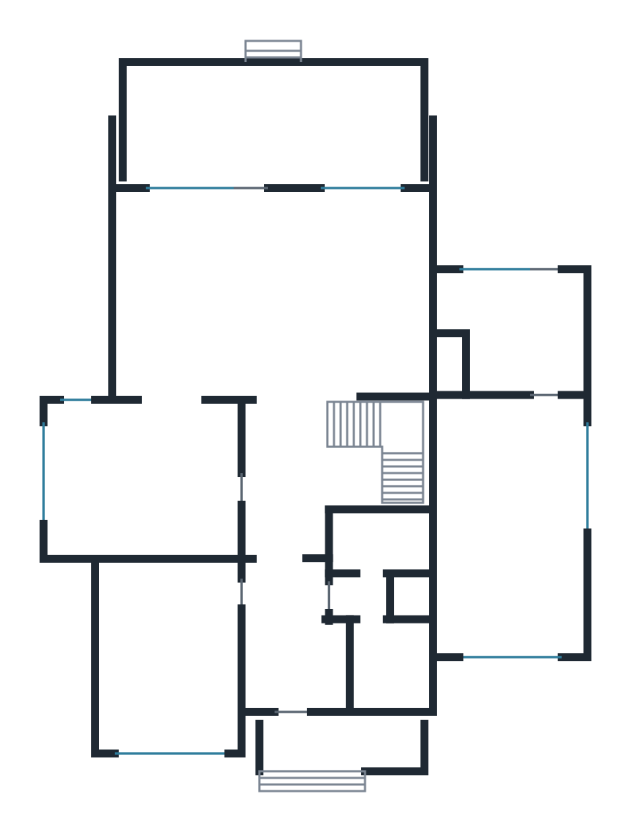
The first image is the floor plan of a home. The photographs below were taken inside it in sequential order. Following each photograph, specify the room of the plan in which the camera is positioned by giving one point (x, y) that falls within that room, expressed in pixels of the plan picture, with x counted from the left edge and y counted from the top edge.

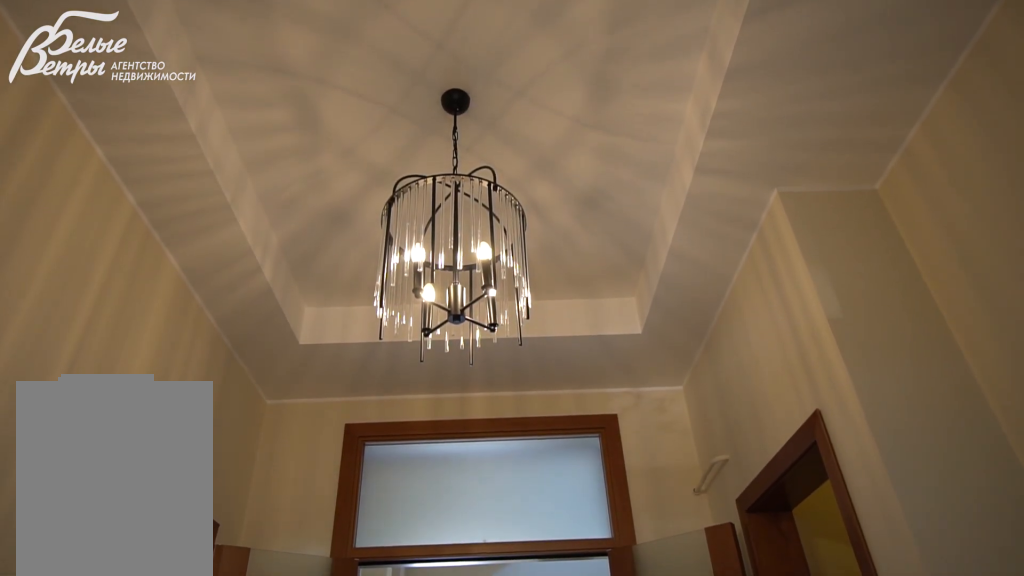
(290, 632)
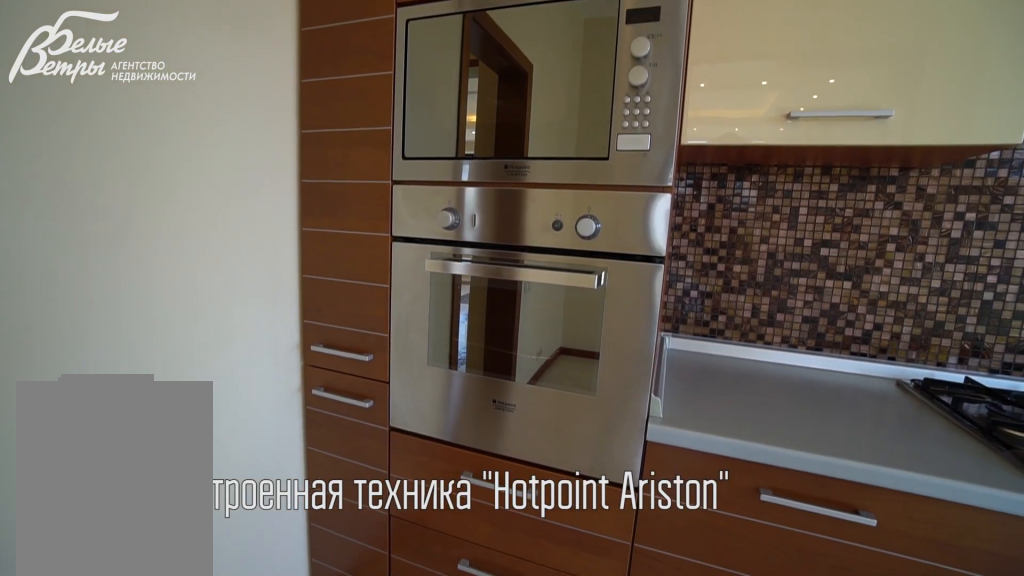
(147, 477)
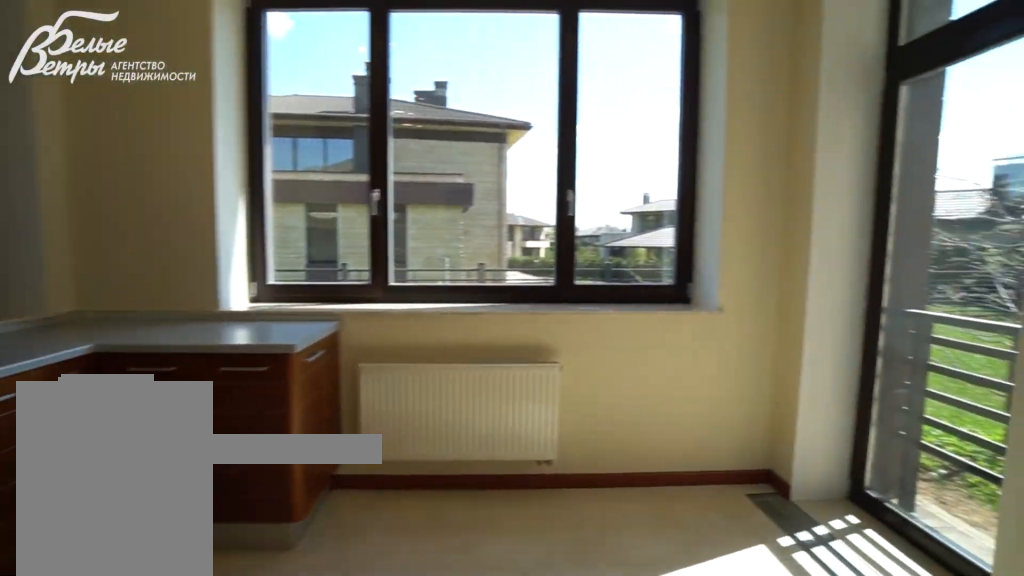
(146, 478)
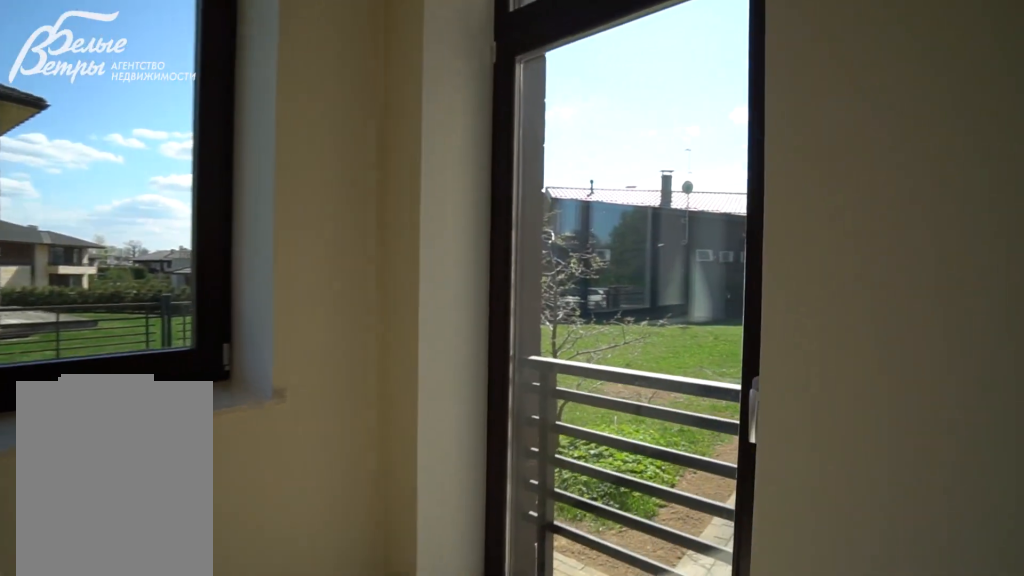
(146, 478)
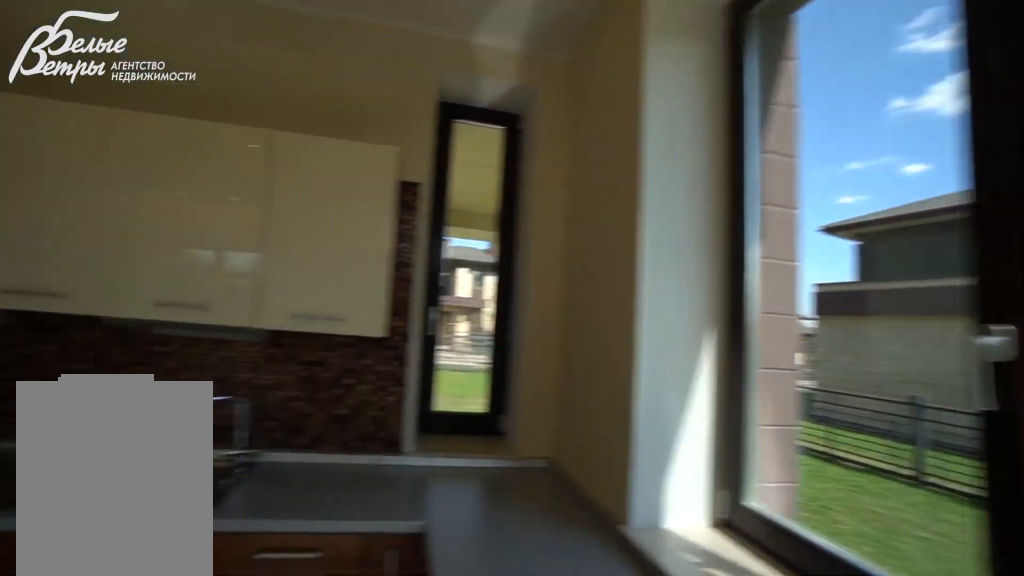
(147, 478)
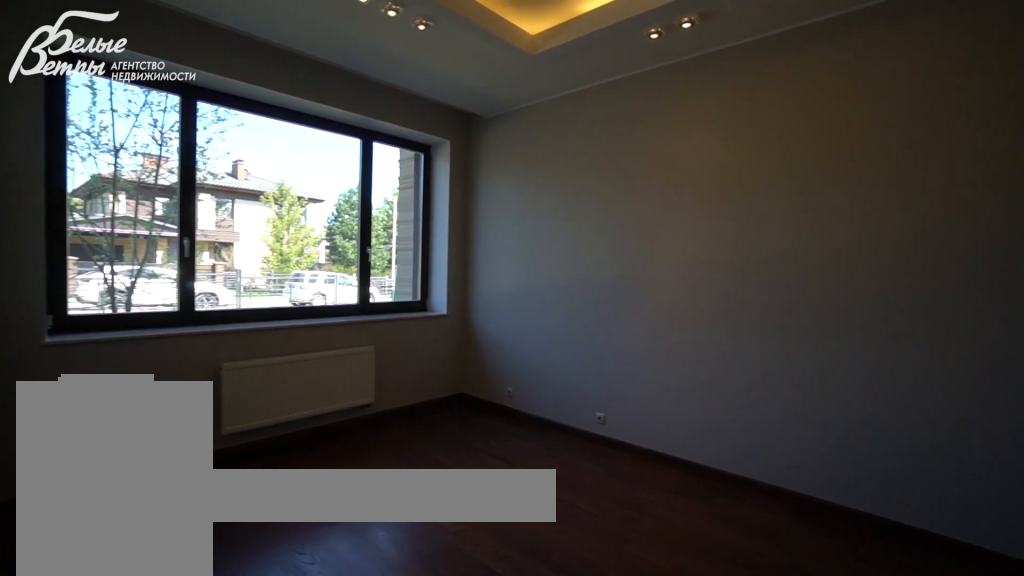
(166, 654)
